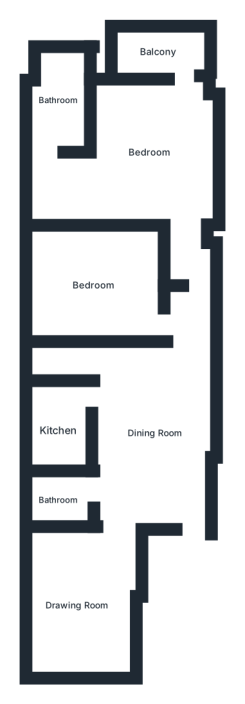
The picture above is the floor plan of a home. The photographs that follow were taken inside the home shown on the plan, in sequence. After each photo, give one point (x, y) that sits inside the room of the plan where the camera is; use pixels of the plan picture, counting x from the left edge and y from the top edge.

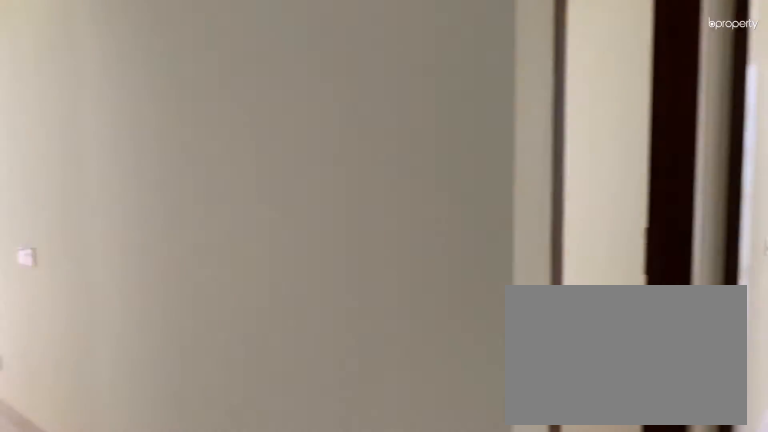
(154, 427)
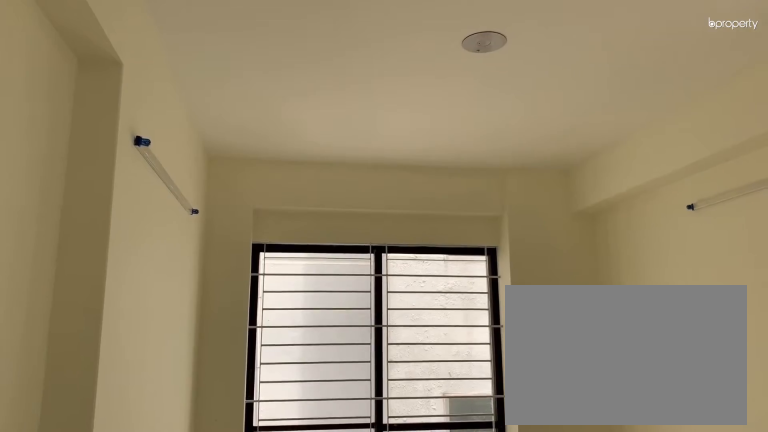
(77, 605)
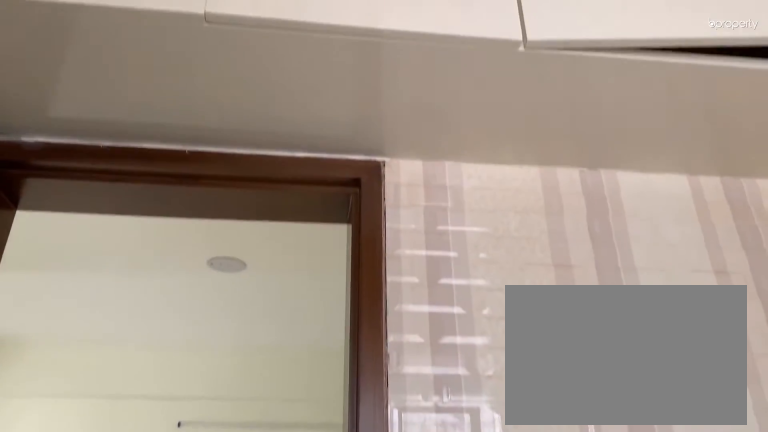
(58, 427)
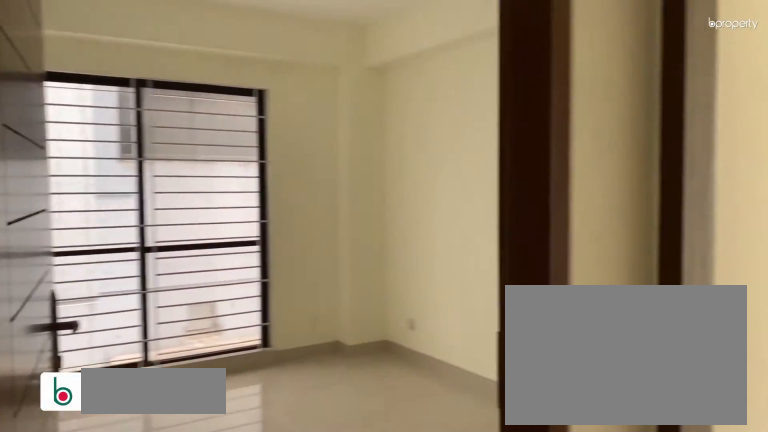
(93, 285)
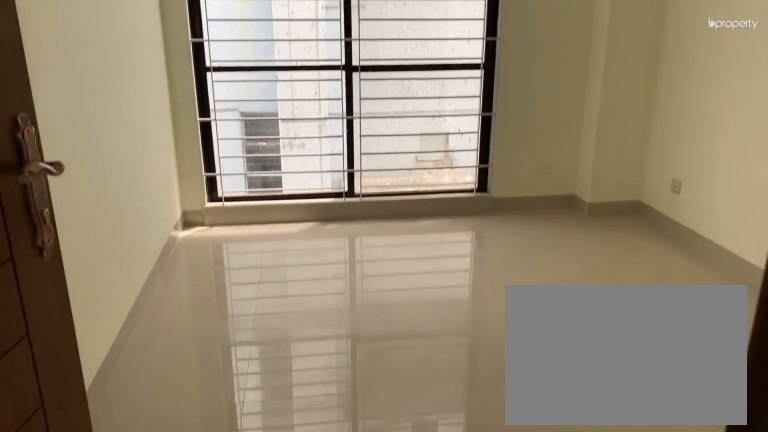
(93, 285)
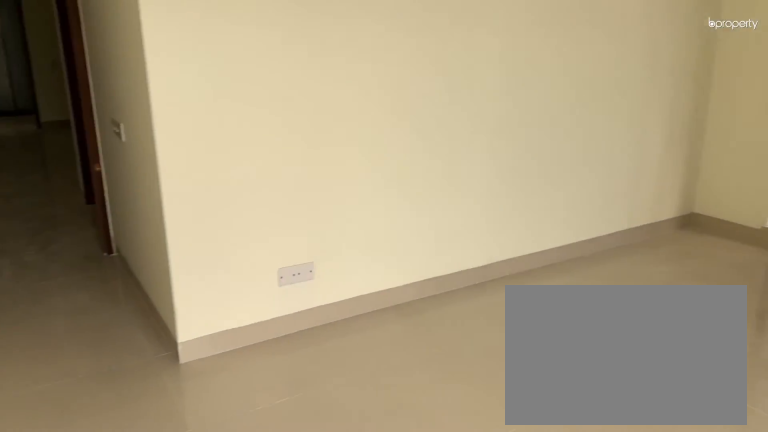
(145, 148)
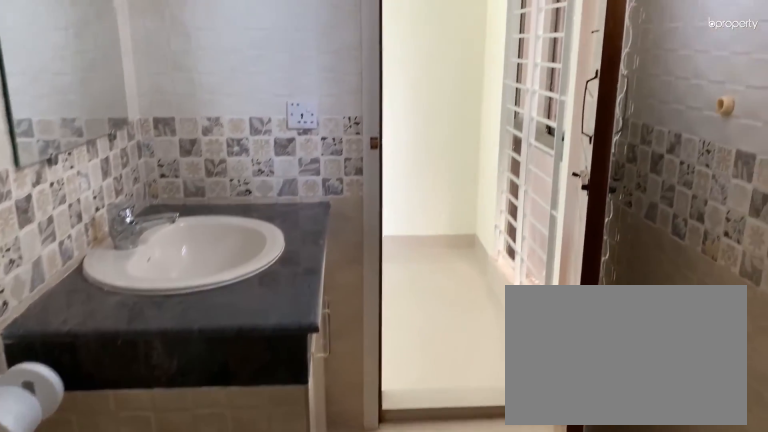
(56, 99)
